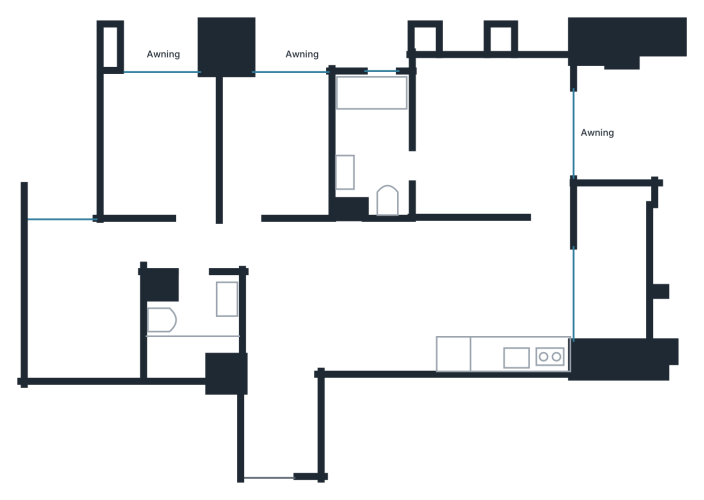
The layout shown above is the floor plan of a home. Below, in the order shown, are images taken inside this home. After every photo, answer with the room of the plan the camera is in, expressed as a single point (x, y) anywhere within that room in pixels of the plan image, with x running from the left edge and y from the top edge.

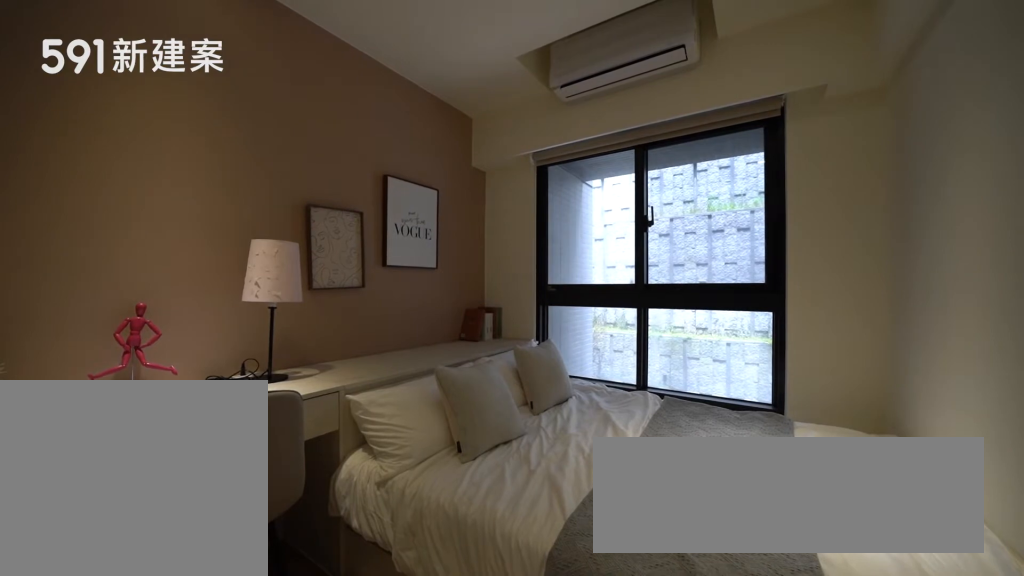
(157, 145)
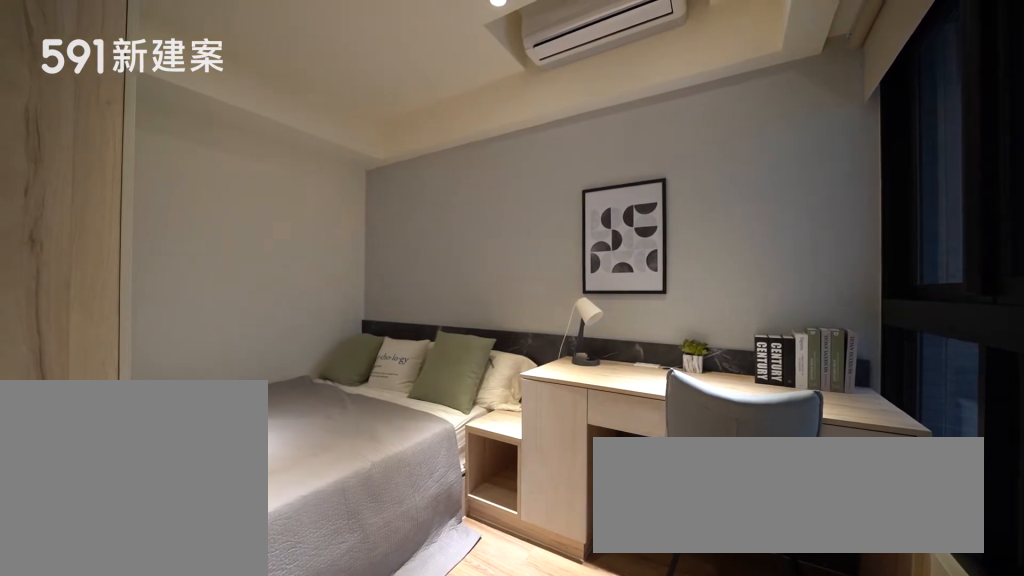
(81, 301)
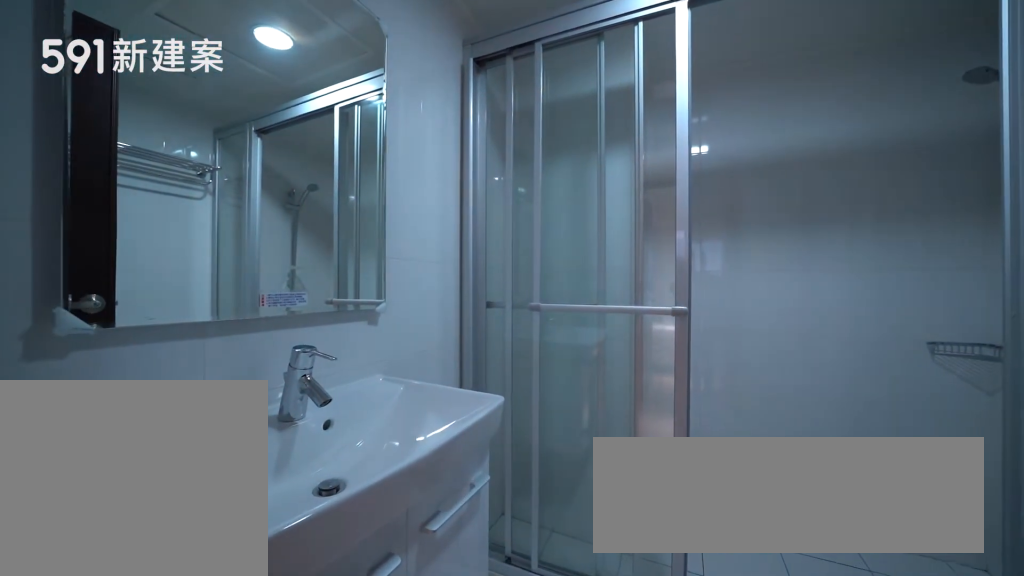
(194, 327)
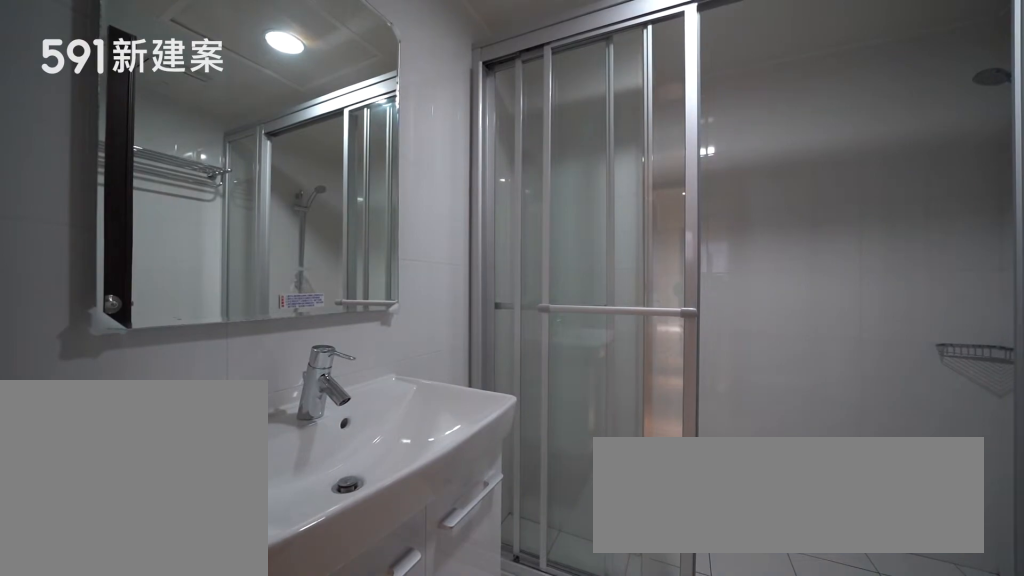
(194, 327)
